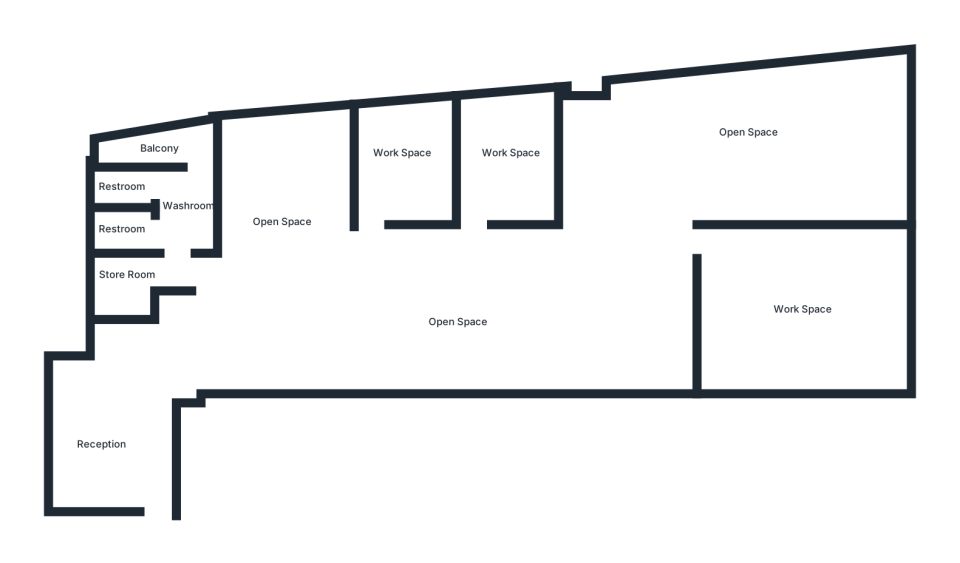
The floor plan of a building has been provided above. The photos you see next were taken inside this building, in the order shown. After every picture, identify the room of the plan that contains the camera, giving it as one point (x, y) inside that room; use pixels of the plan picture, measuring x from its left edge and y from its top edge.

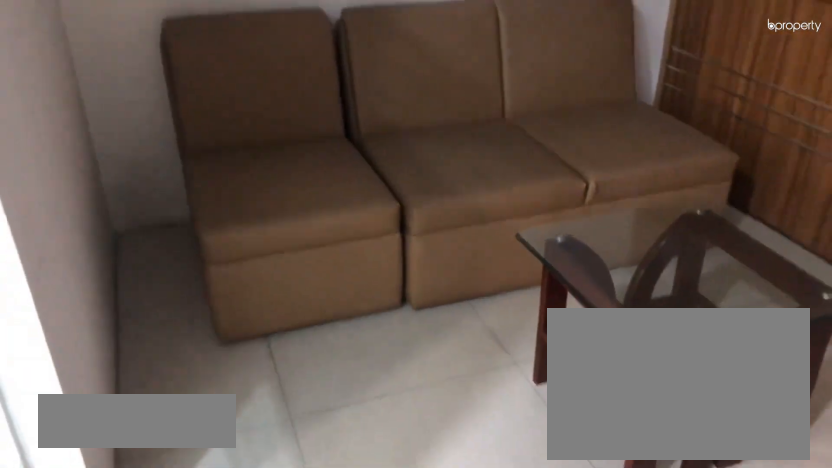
(110, 422)
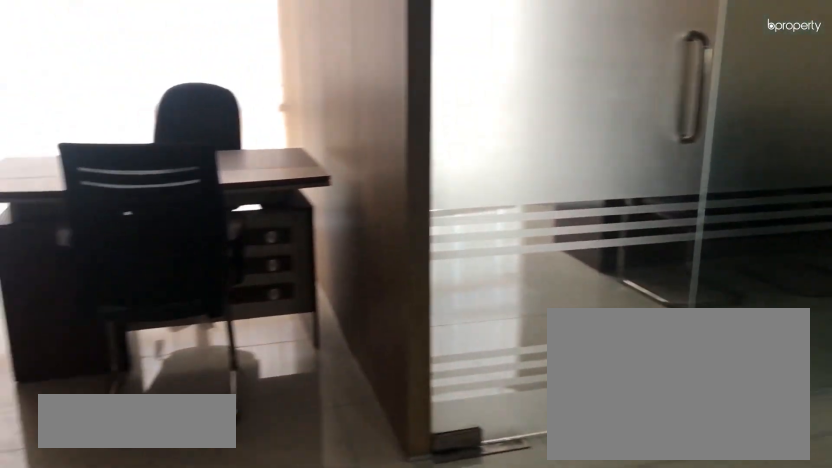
(438, 327)
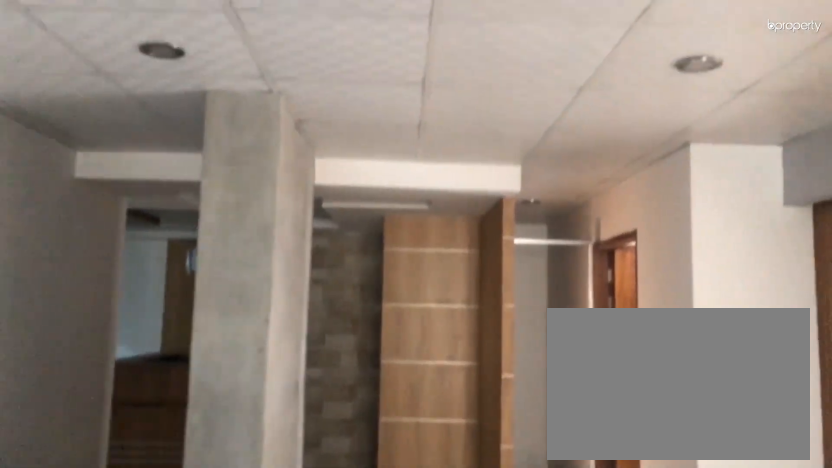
(438, 327)
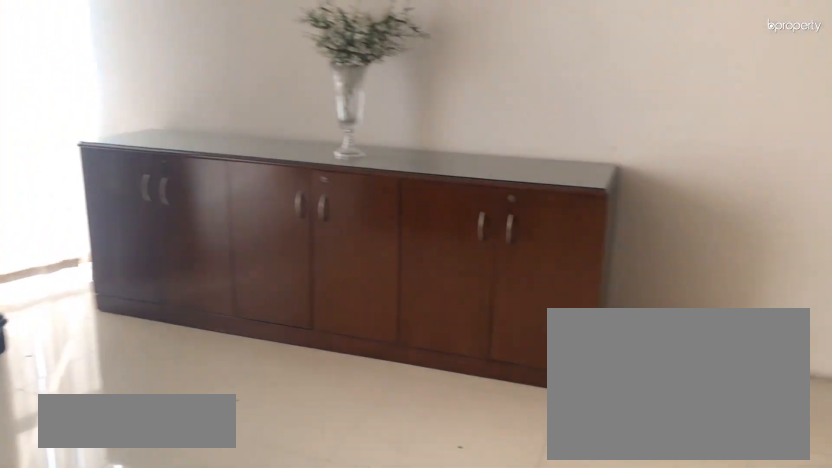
(791, 297)
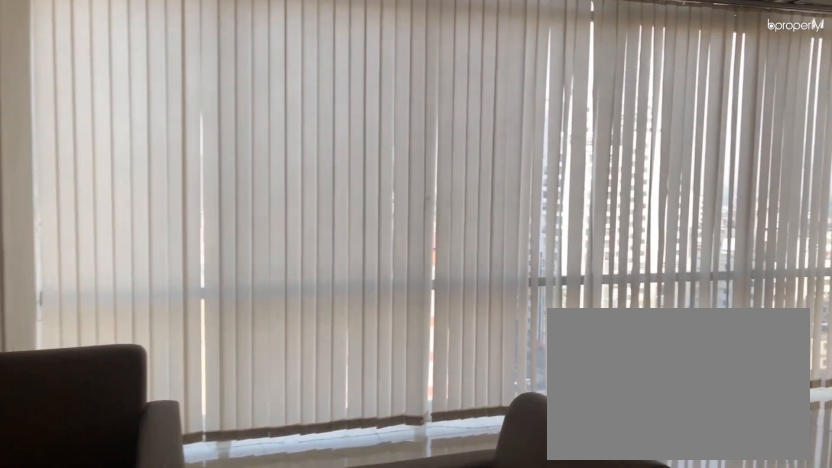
(675, 167)
